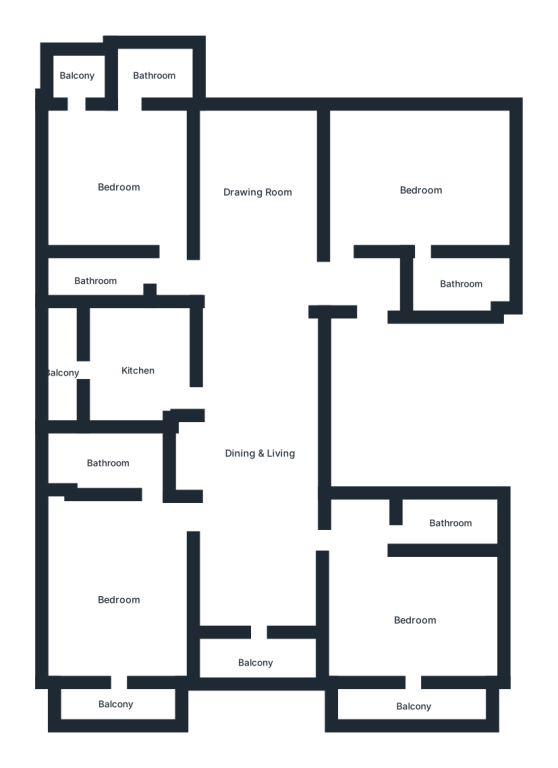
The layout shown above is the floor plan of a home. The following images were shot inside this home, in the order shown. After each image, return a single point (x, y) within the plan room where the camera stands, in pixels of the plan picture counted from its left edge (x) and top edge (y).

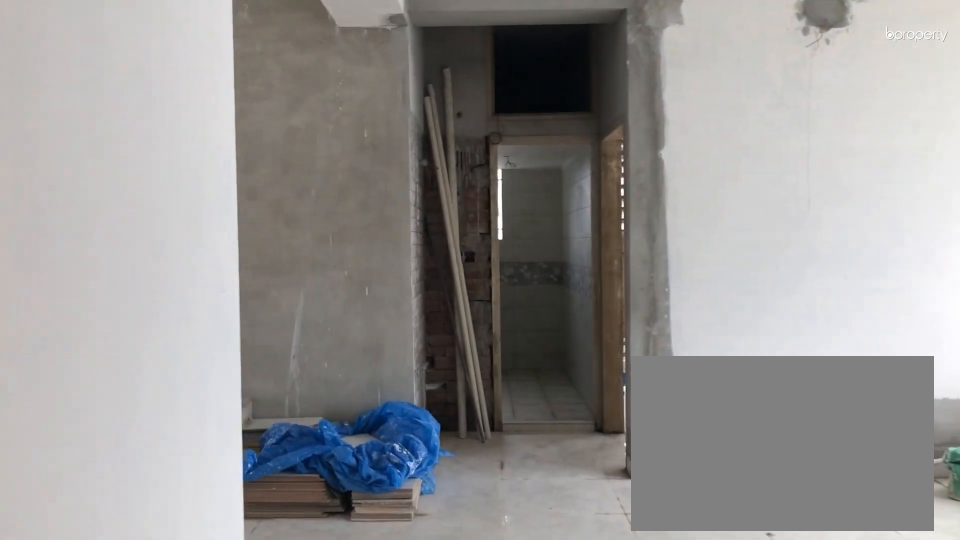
(293, 286)
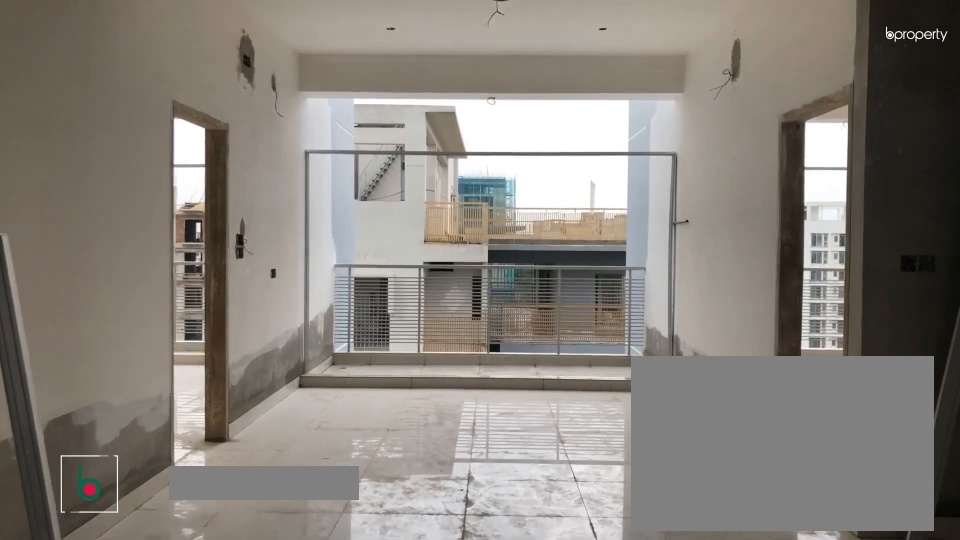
(258, 454)
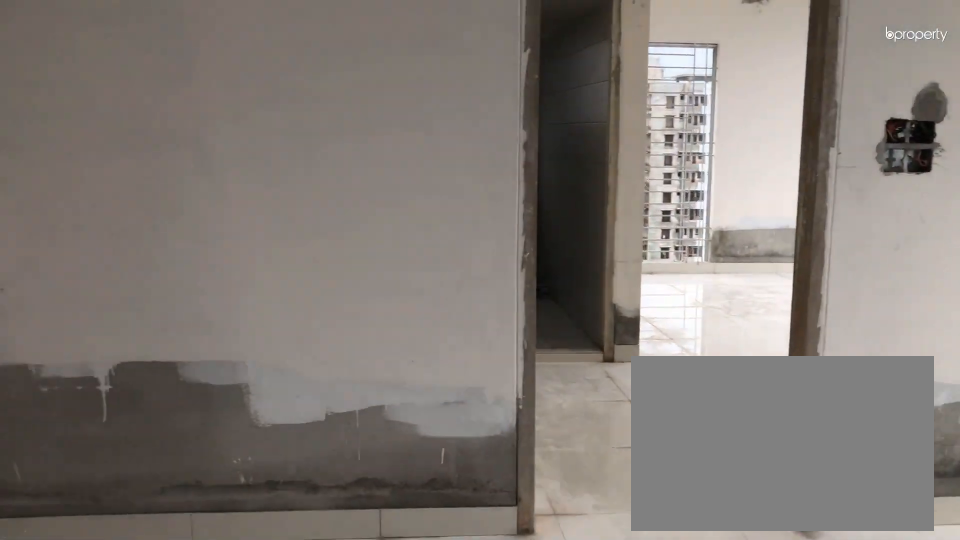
(258, 454)
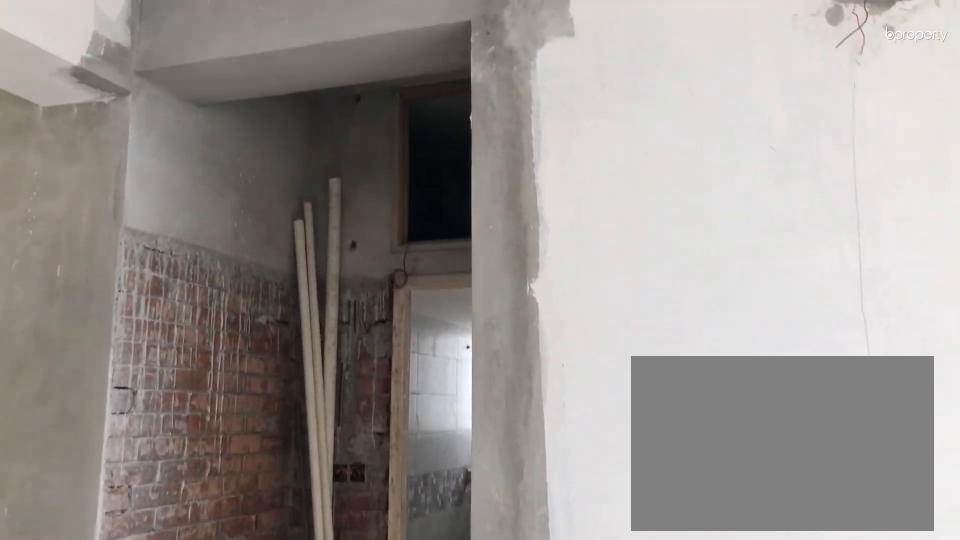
(258, 192)
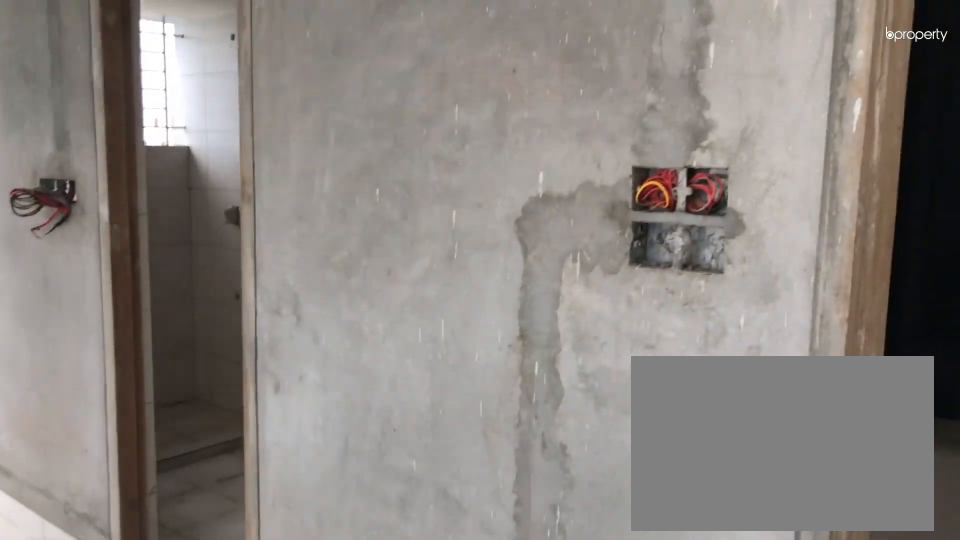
(422, 188)
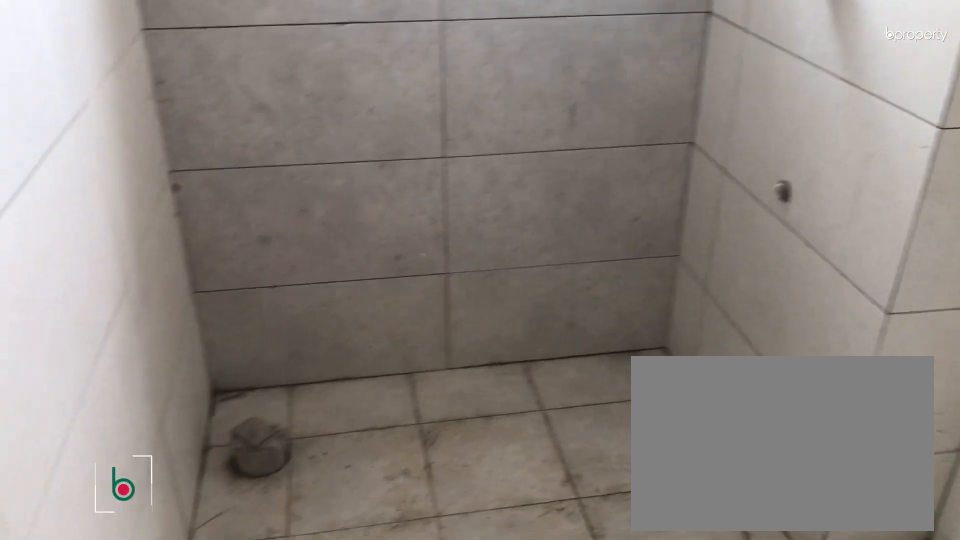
(463, 284)
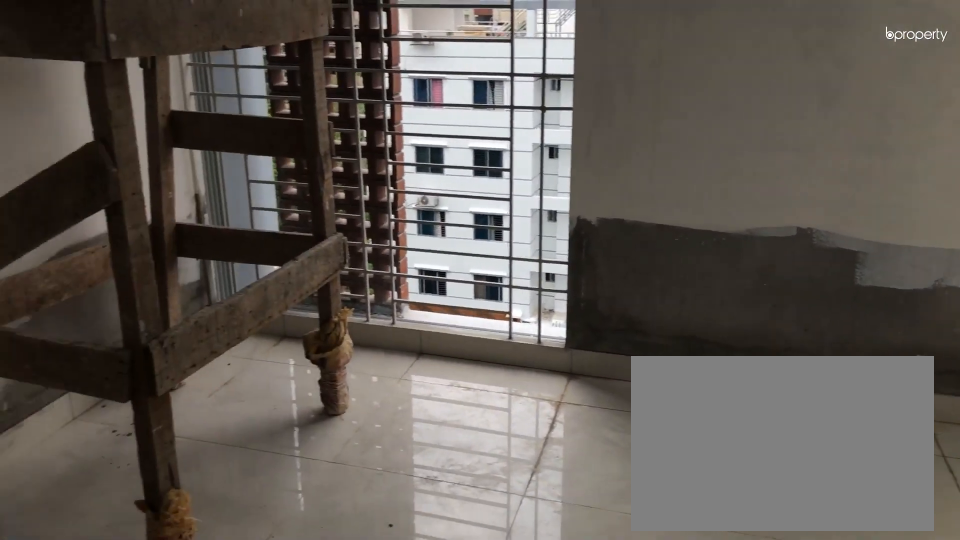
(120, 185)
